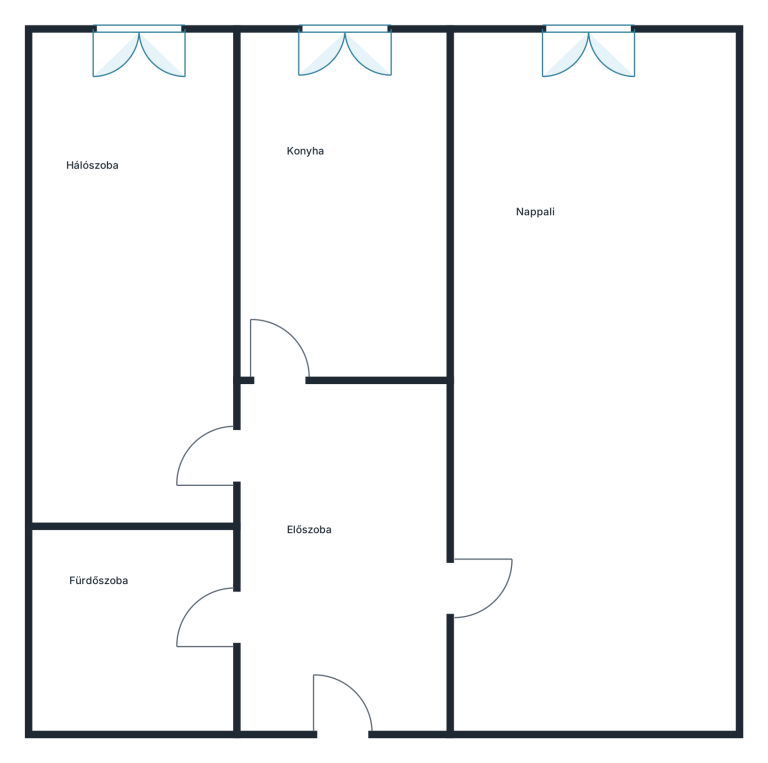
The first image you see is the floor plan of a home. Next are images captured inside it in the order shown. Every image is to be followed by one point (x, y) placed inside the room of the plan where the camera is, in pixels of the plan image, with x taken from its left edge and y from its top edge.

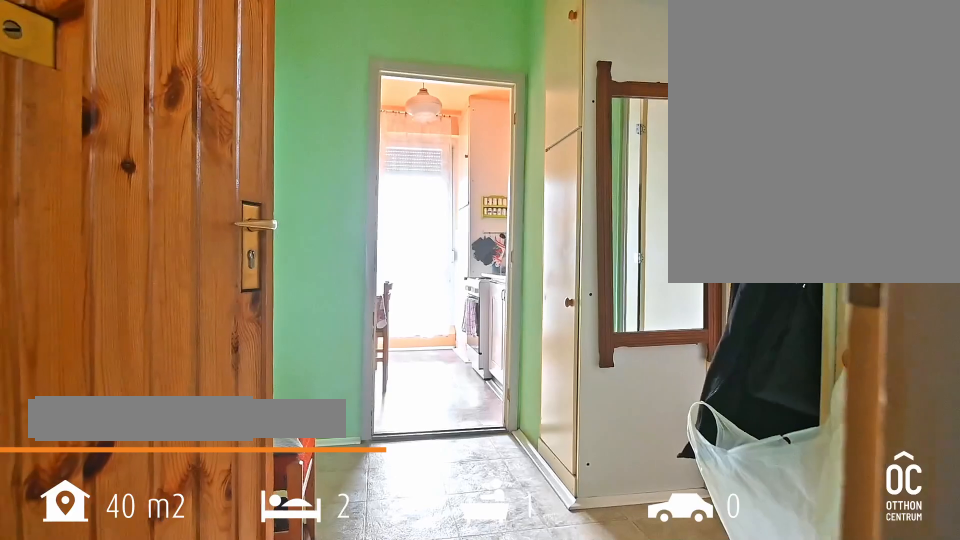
(345, 551)
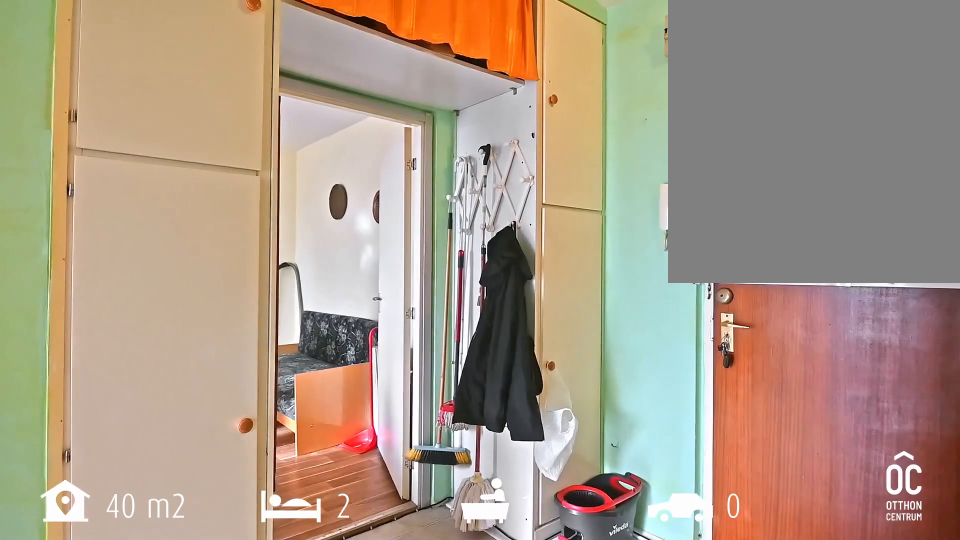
(345, 551)
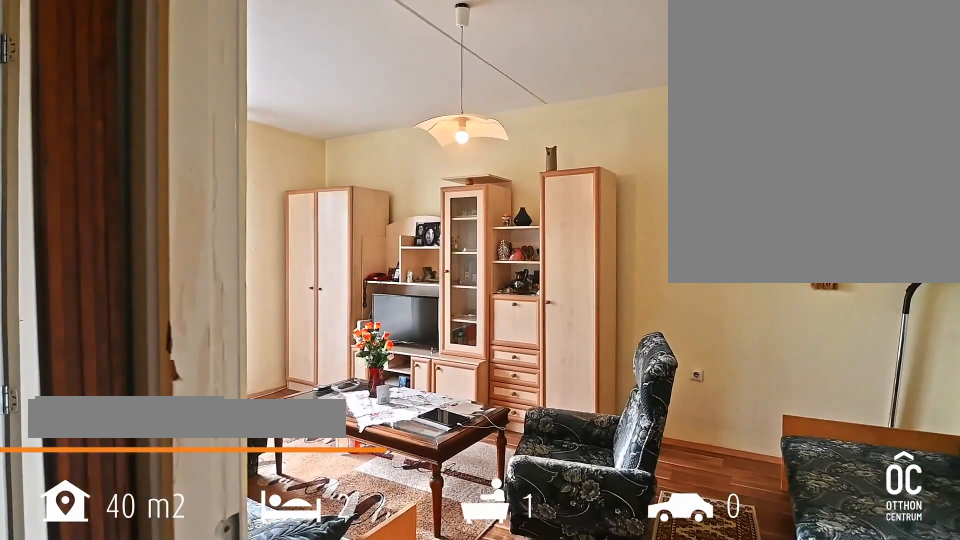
(591, 395)
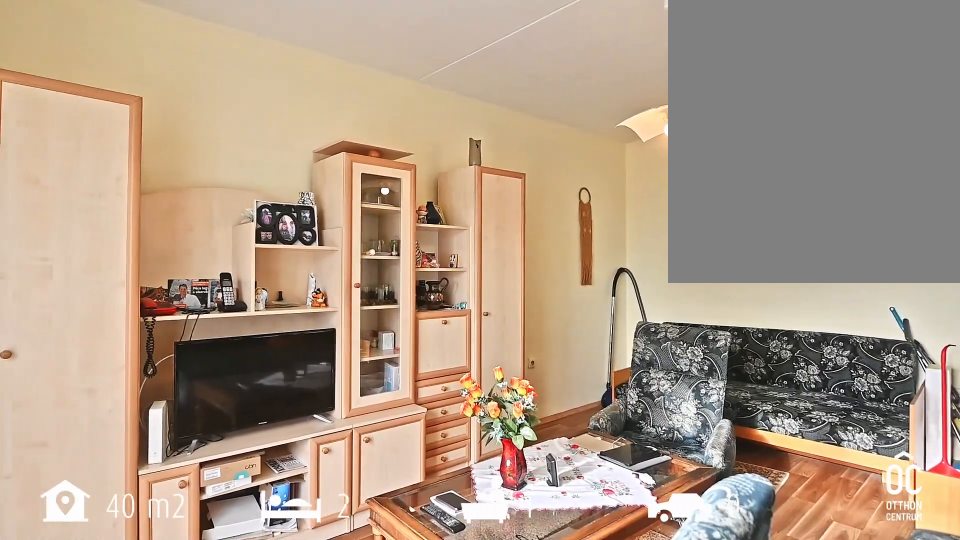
(591, 395)
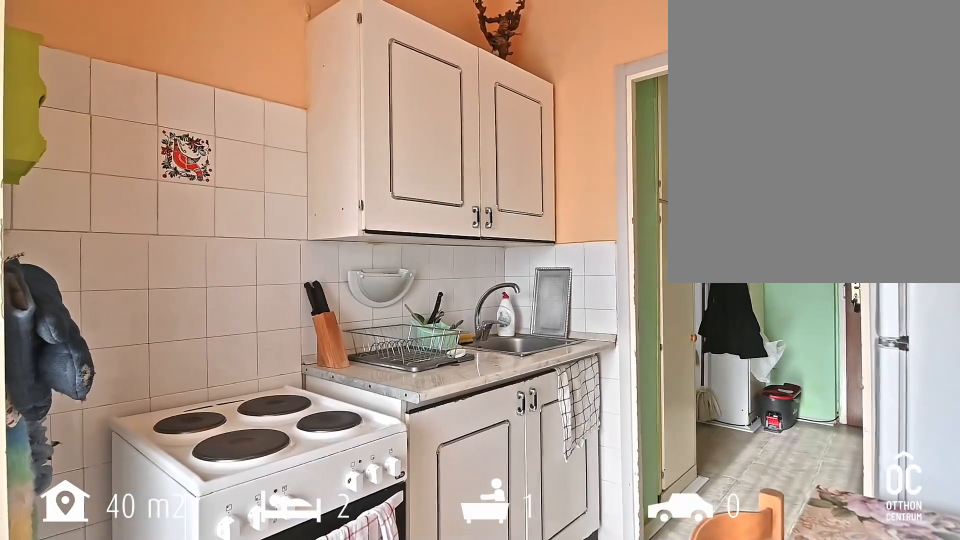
(345, 211)
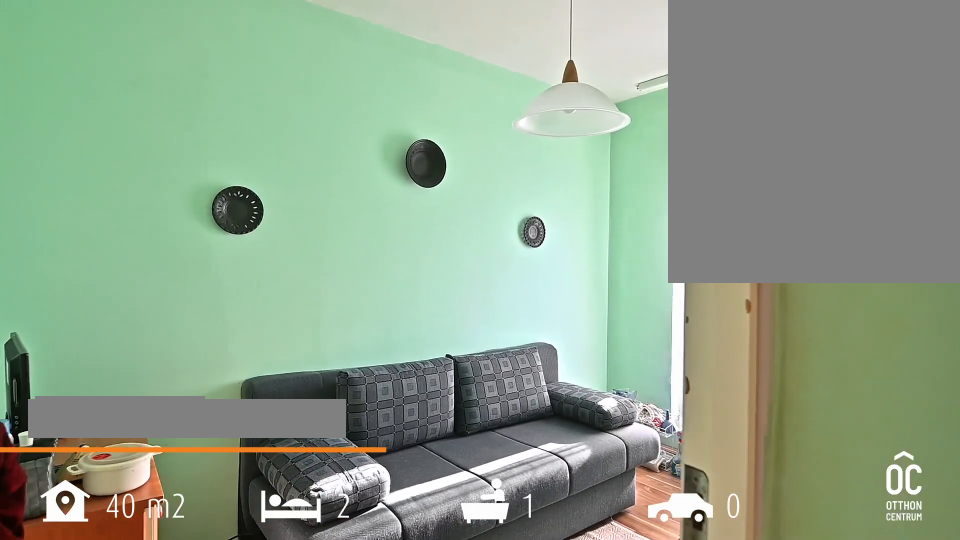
(131, 284)
